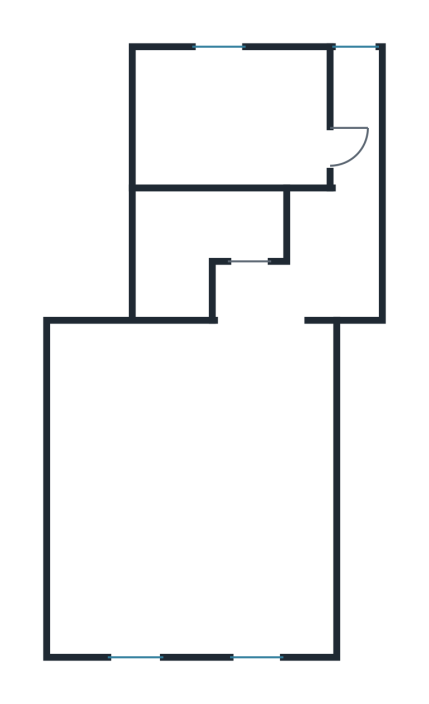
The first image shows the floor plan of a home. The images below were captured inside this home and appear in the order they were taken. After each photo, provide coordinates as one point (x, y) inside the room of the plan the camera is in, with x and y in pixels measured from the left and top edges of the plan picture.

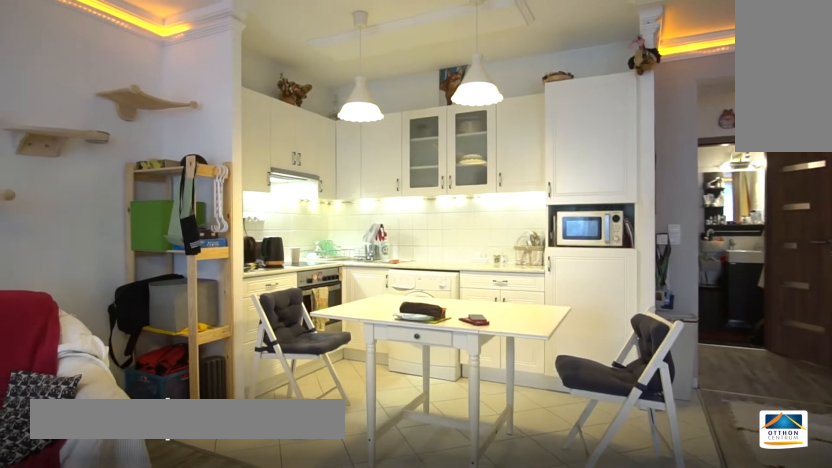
(199, 491)
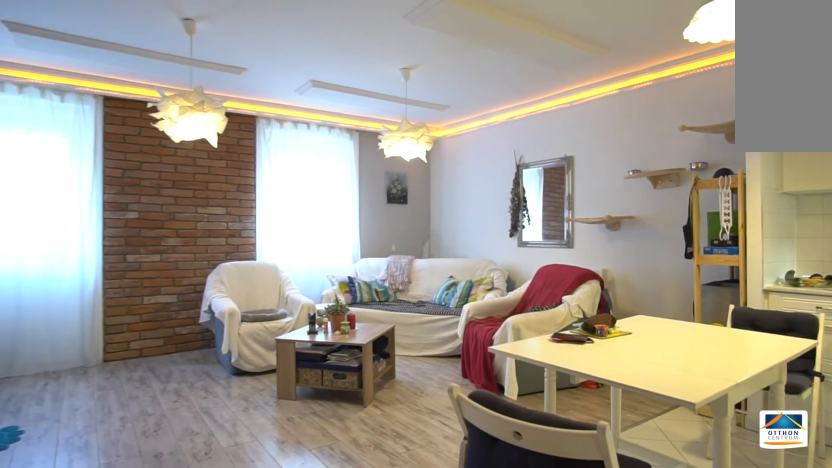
(200, 490)
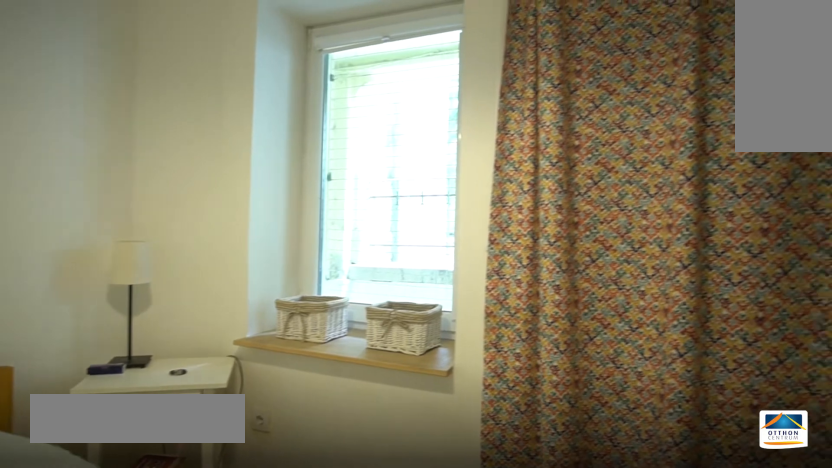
(219, 108)
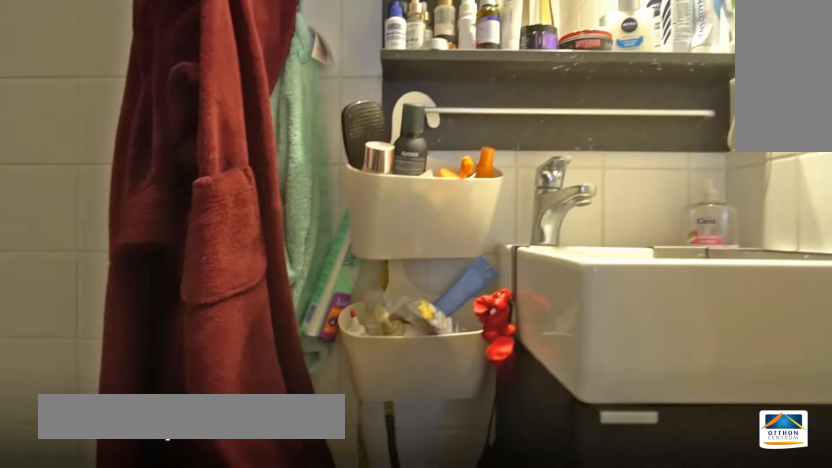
(211, 229)
